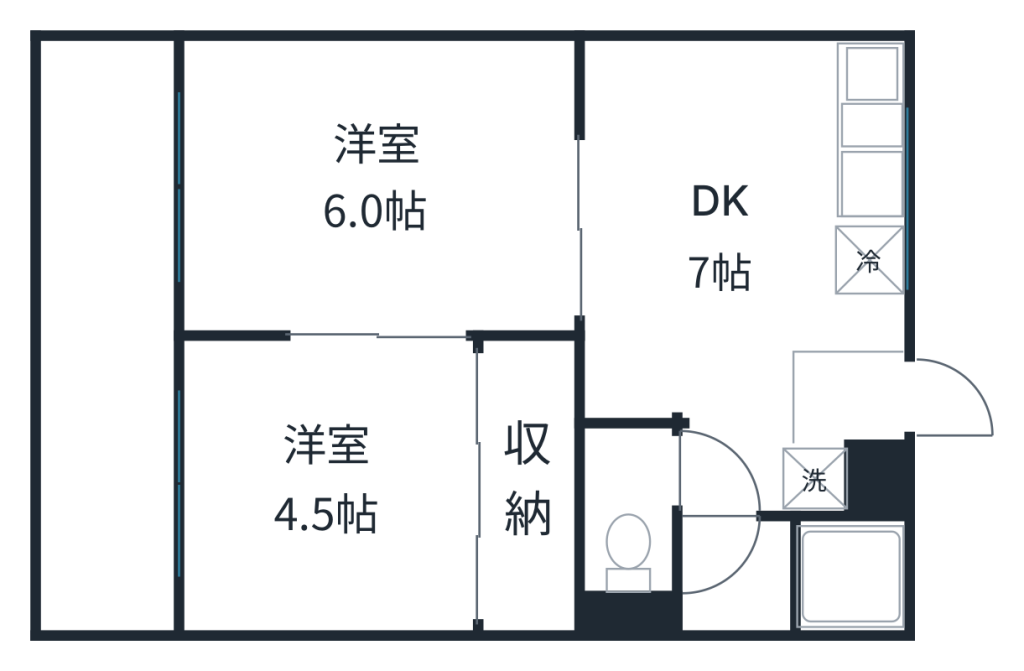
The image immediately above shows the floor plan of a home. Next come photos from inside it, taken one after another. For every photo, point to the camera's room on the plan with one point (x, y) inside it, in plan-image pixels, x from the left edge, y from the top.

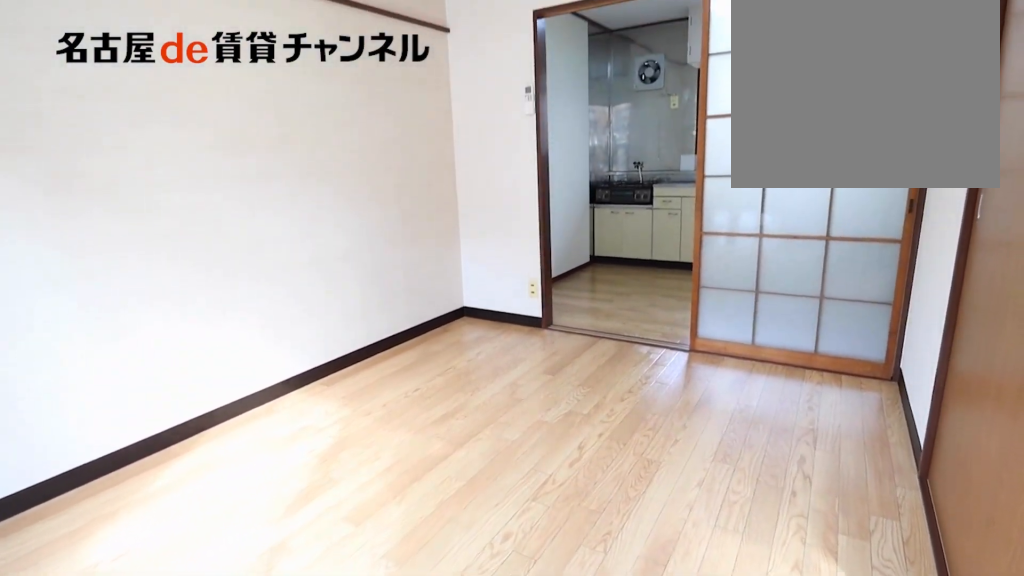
(374, 182)
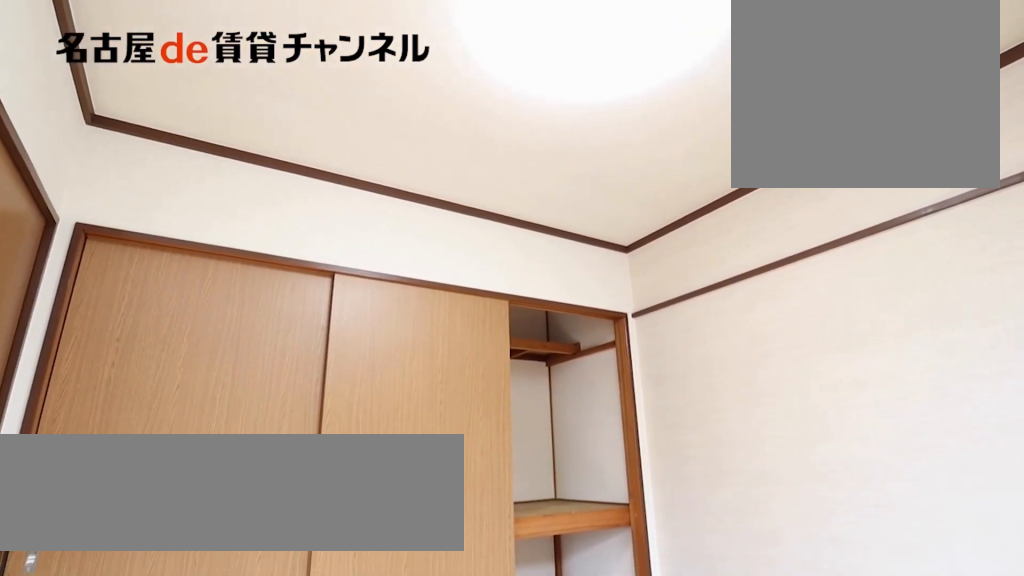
(328, 489)
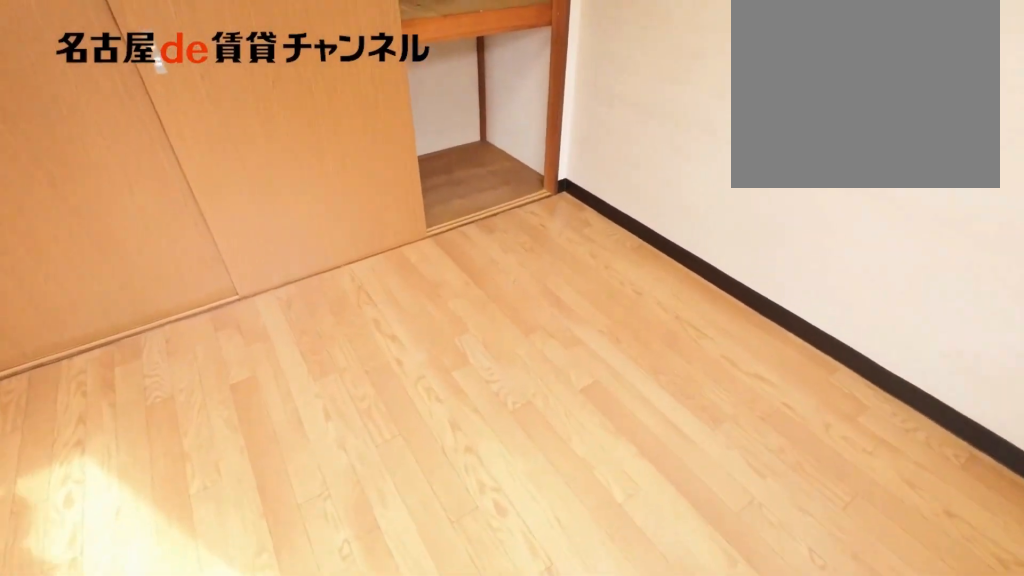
(328, 489)
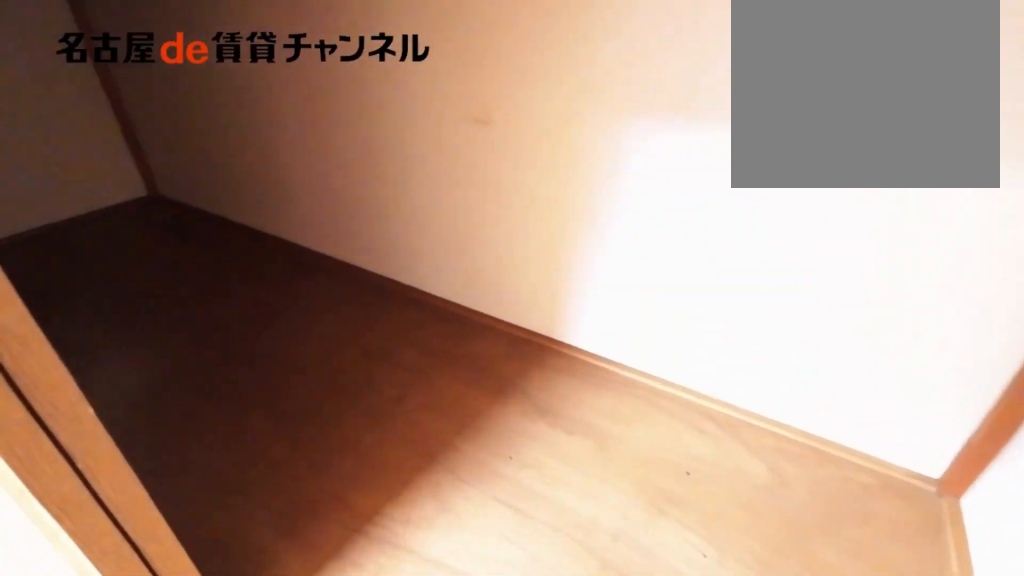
(527, 487)
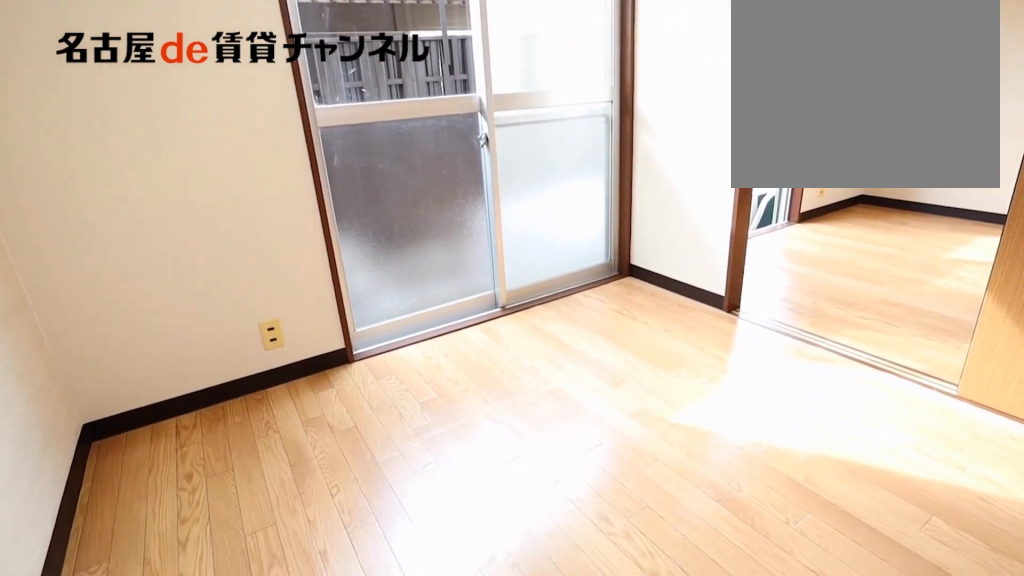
(331, 489)
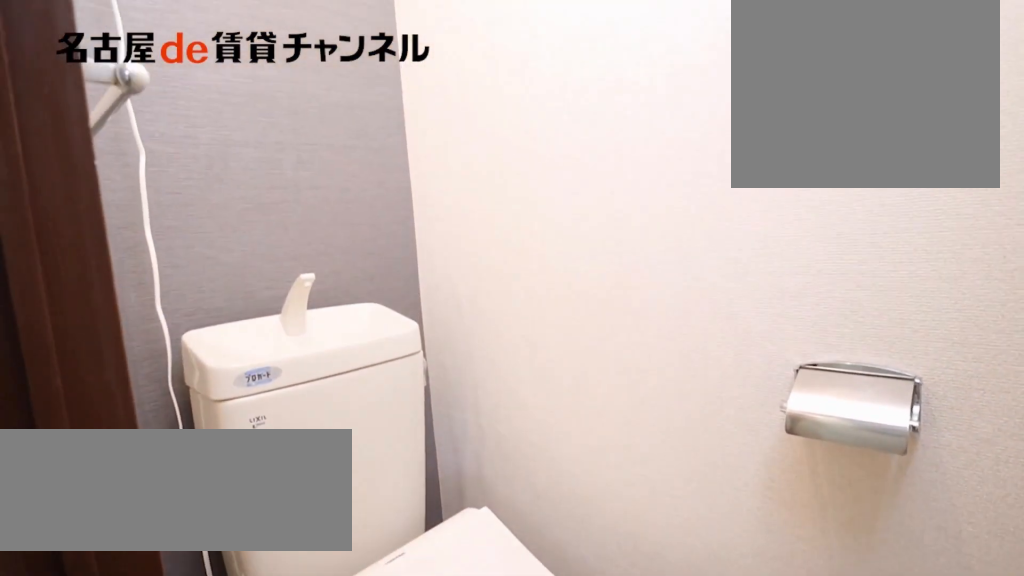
(638, 509)
